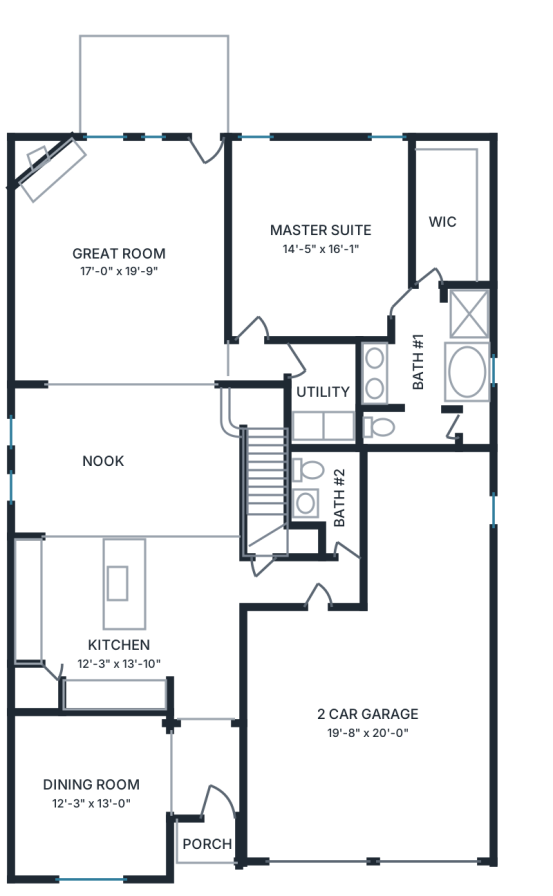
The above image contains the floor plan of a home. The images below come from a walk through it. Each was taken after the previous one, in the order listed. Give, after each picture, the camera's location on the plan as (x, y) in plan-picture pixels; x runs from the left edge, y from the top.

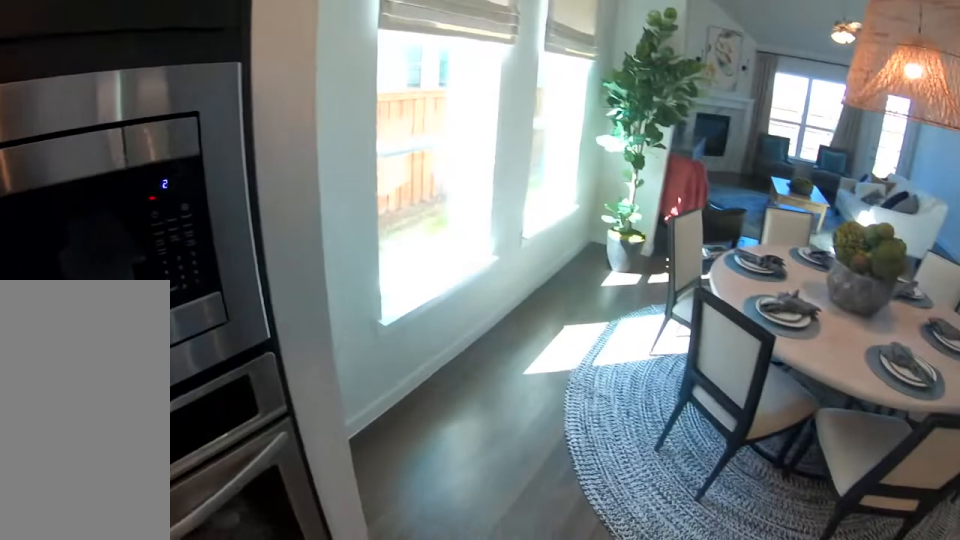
(83, 573)
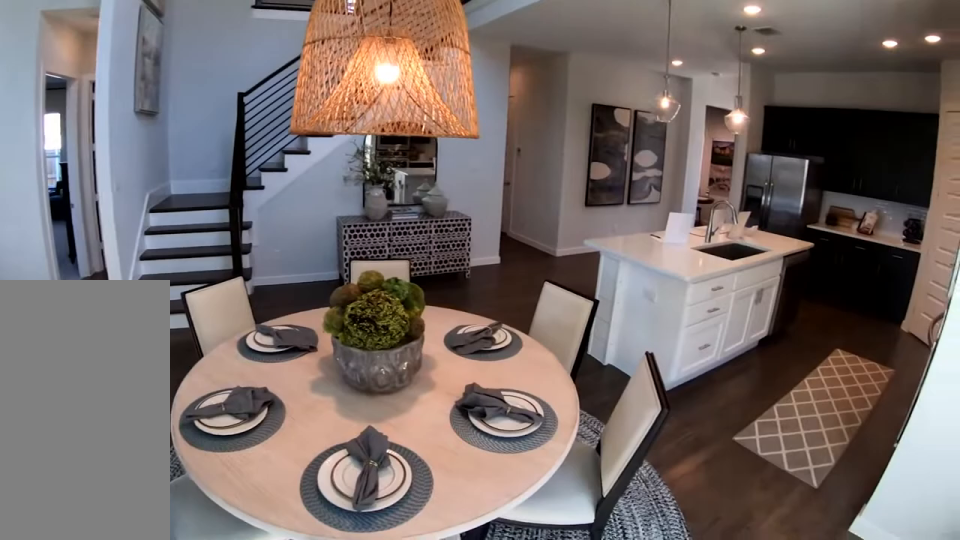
(69, 417)
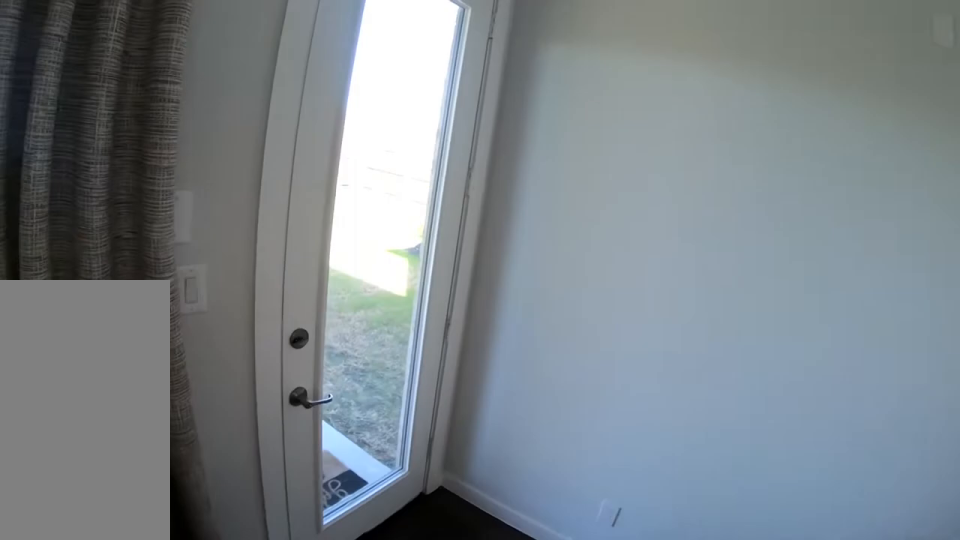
(116, 190)
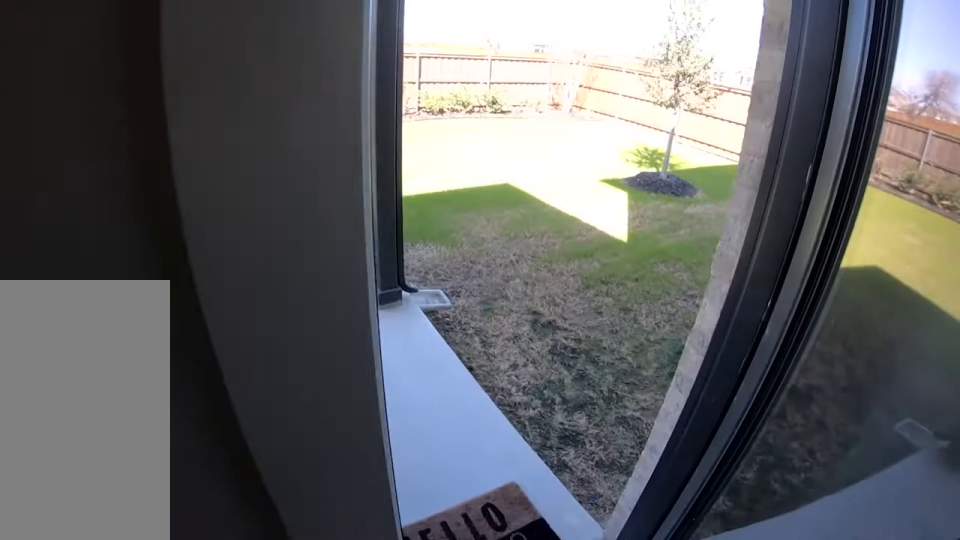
(188, 150)
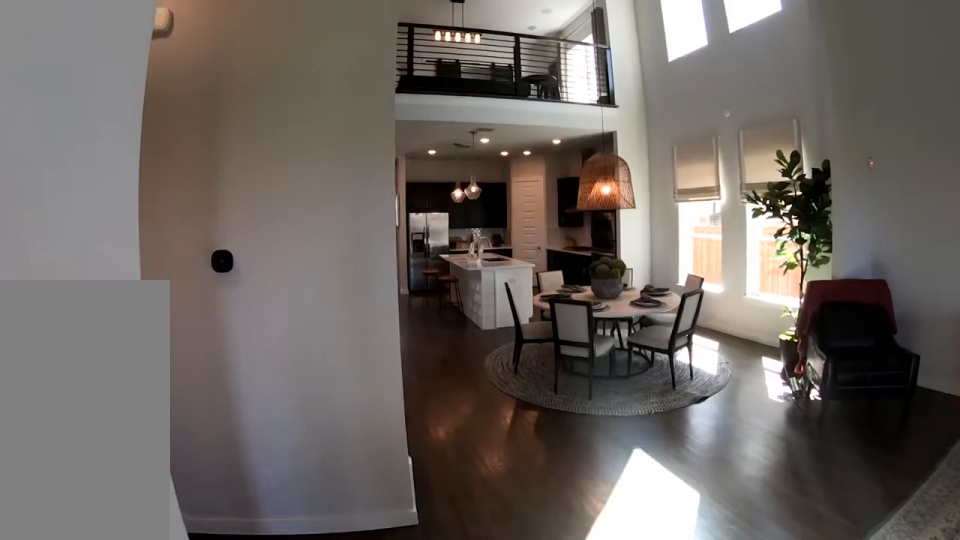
(190, 264)
